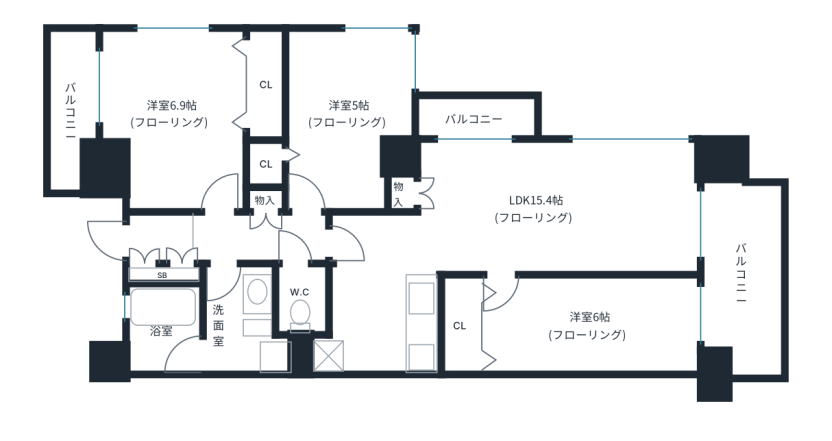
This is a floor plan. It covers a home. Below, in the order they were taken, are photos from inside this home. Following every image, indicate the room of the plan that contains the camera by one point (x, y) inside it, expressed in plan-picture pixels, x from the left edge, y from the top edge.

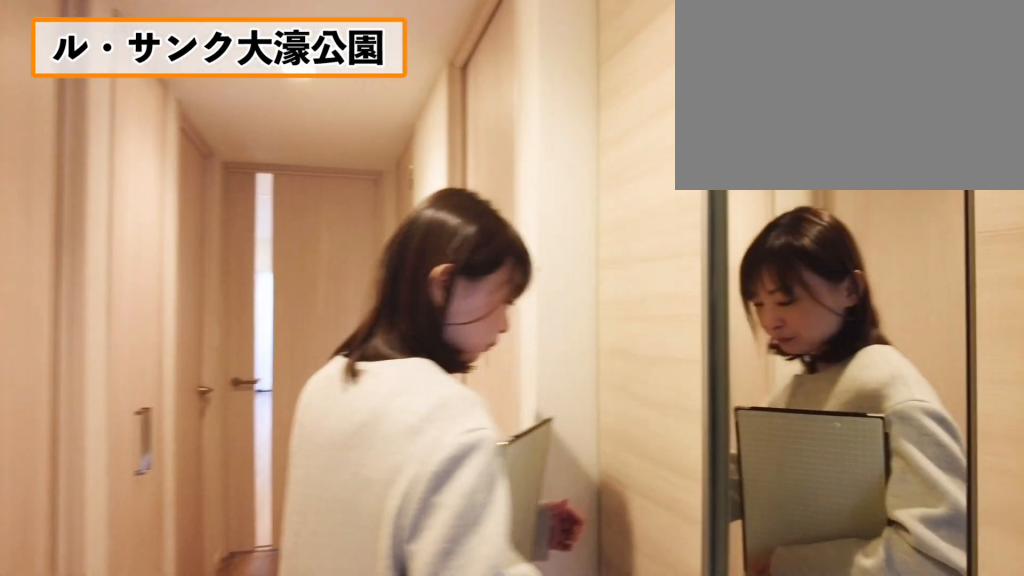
(151, 242)
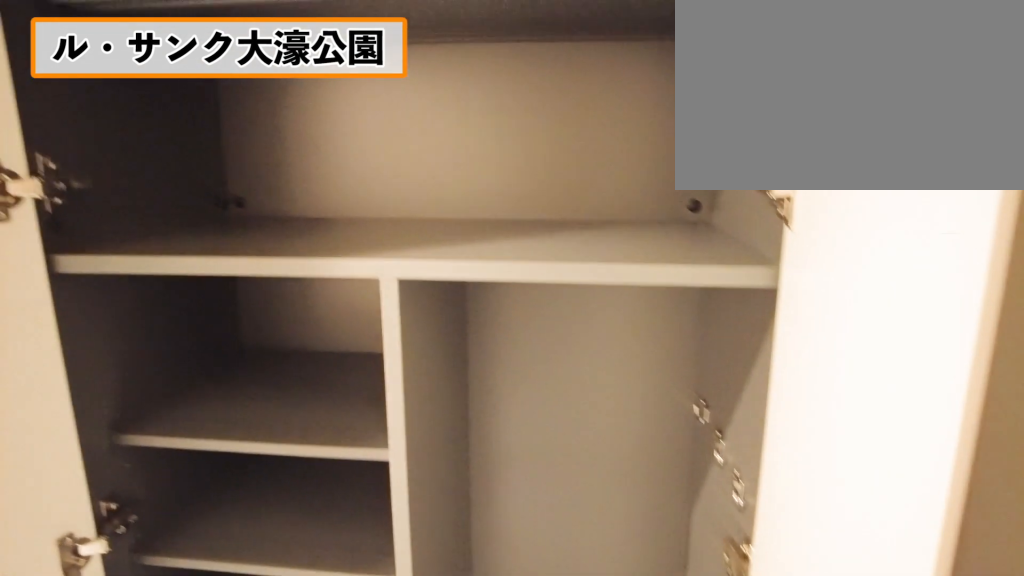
(151, 242)
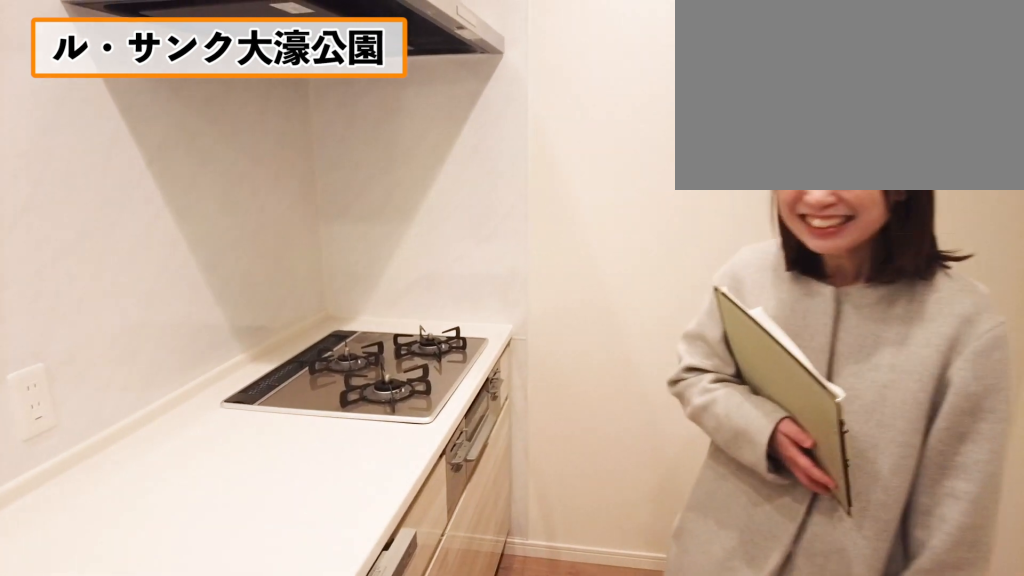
(379, 332)
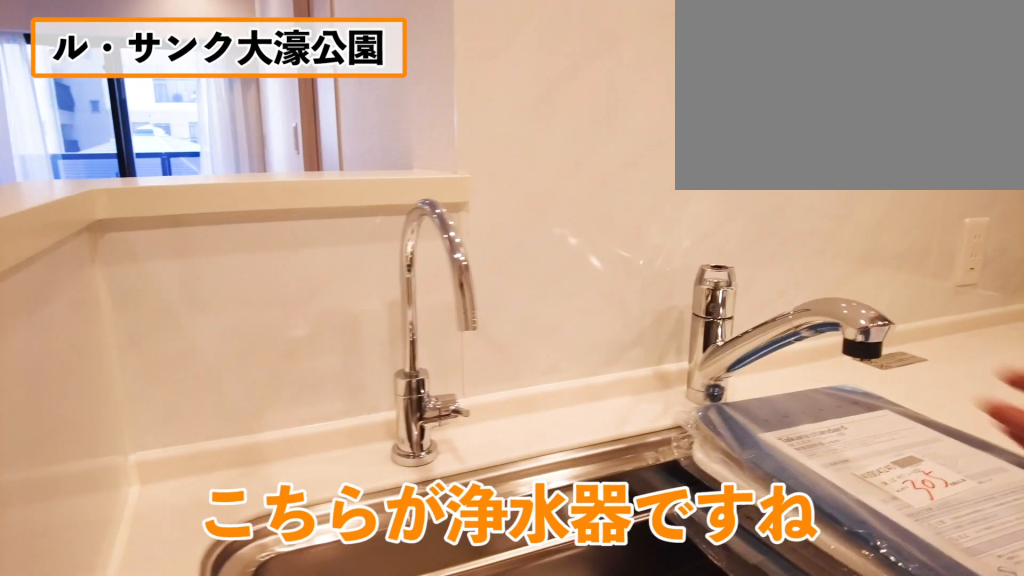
(379, 332)
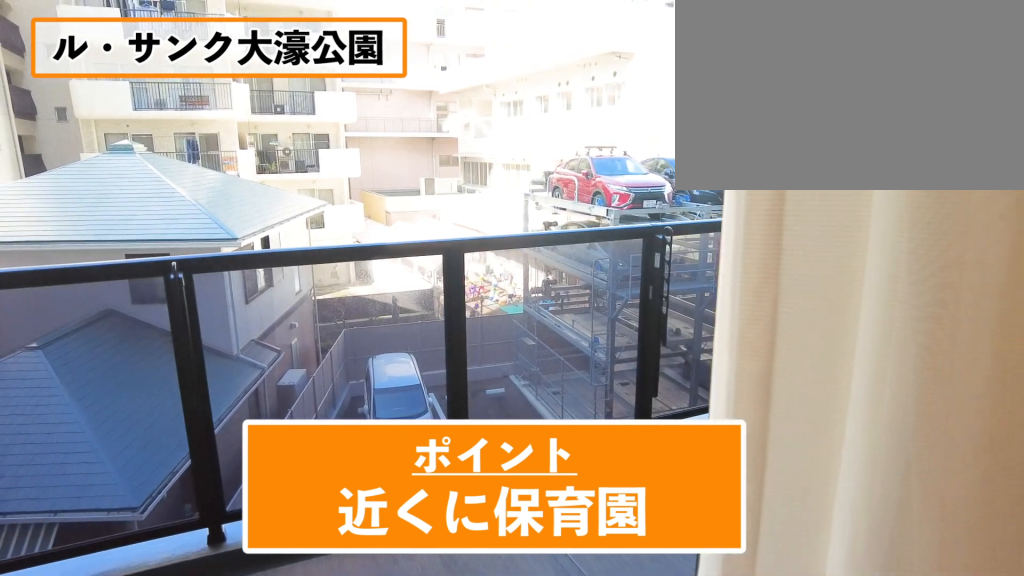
(481, 116)
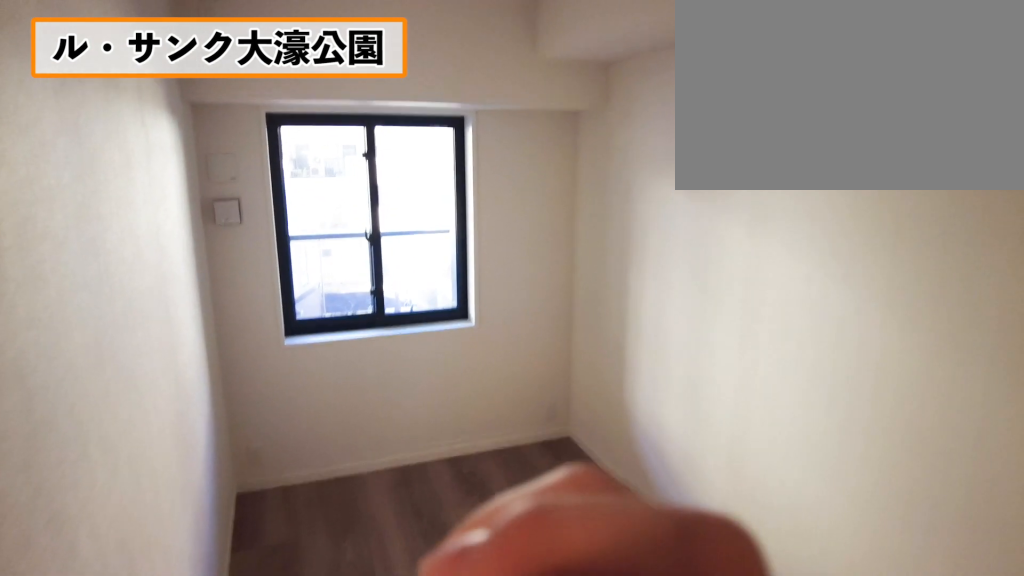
(591, 325)
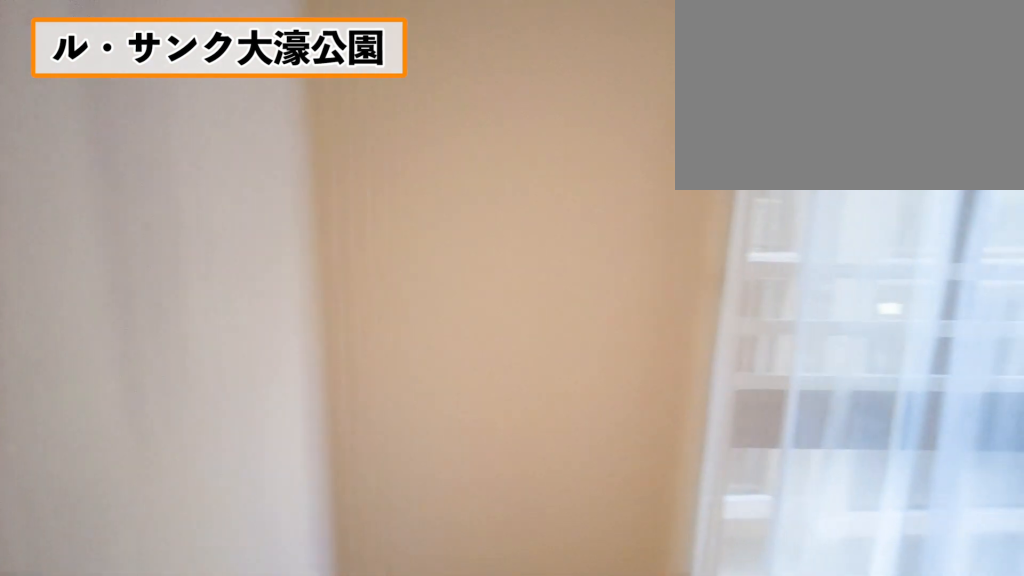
(347, 116)
